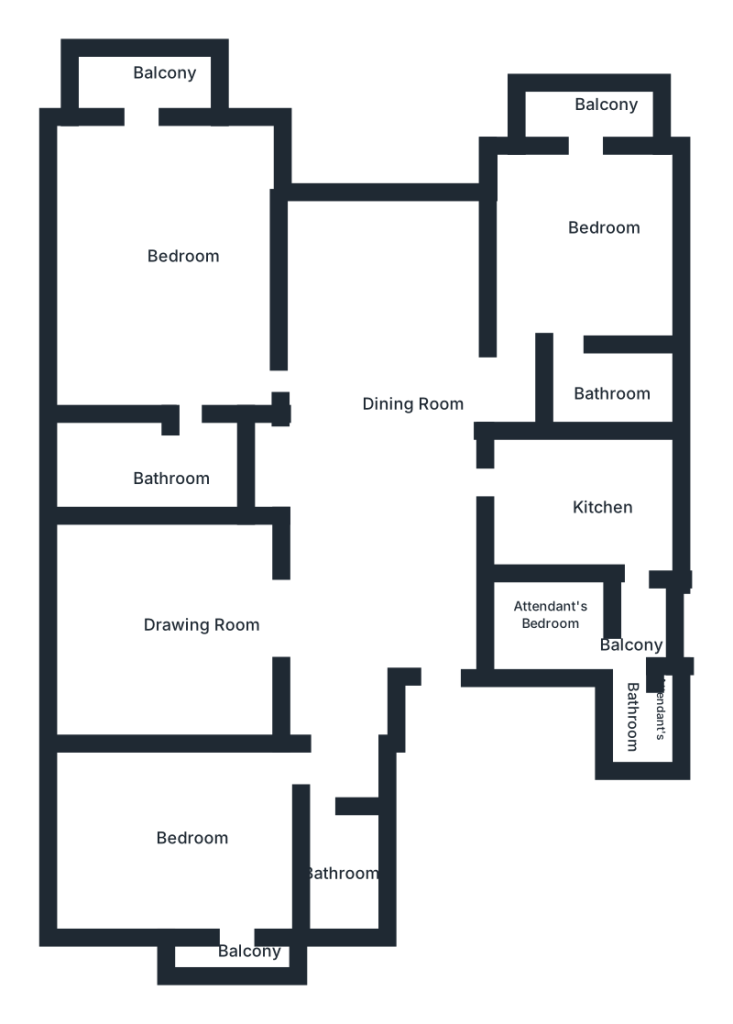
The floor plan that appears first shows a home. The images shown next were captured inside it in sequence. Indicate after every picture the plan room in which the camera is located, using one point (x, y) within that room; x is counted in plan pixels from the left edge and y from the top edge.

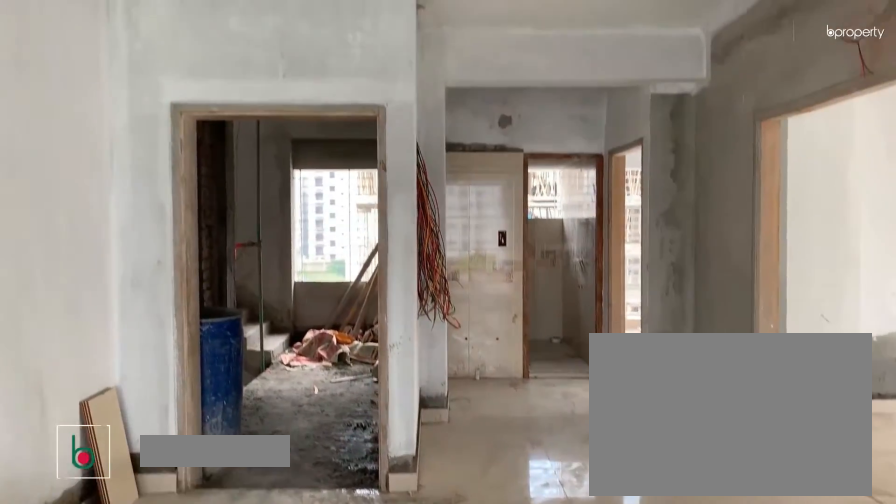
(392, 449)
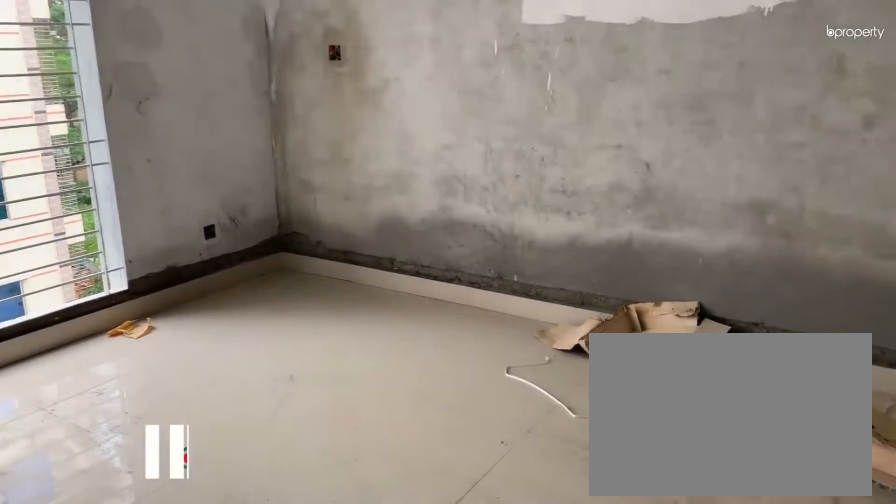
(161, 622)
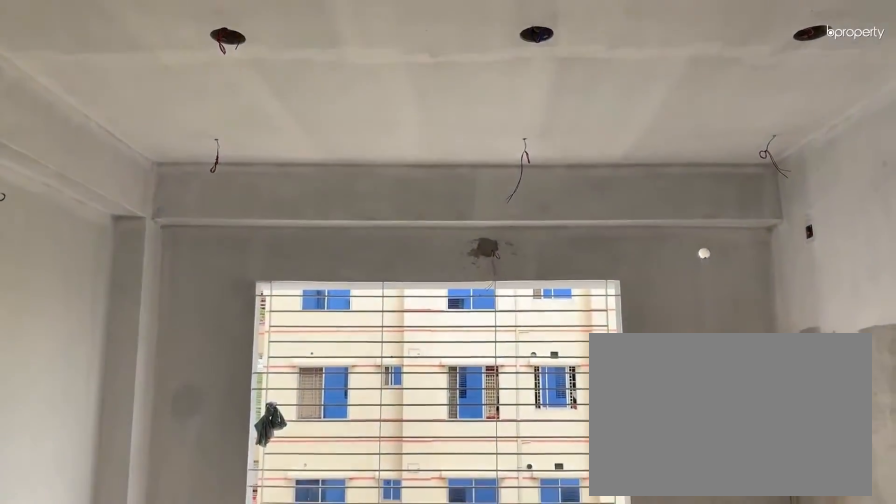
(177, 623)
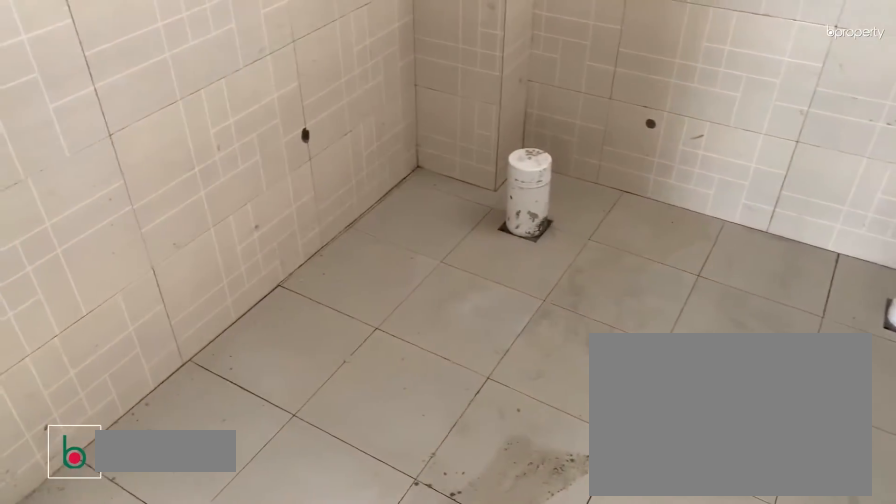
(325, 866)
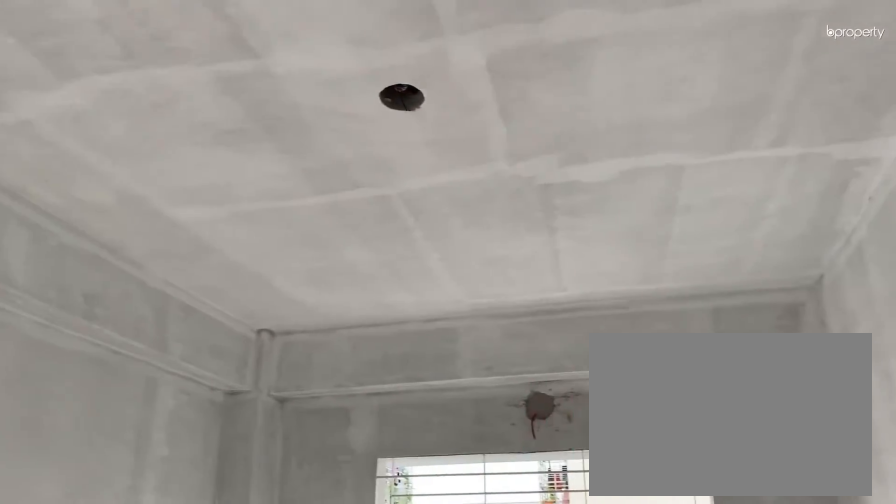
(216, 835)
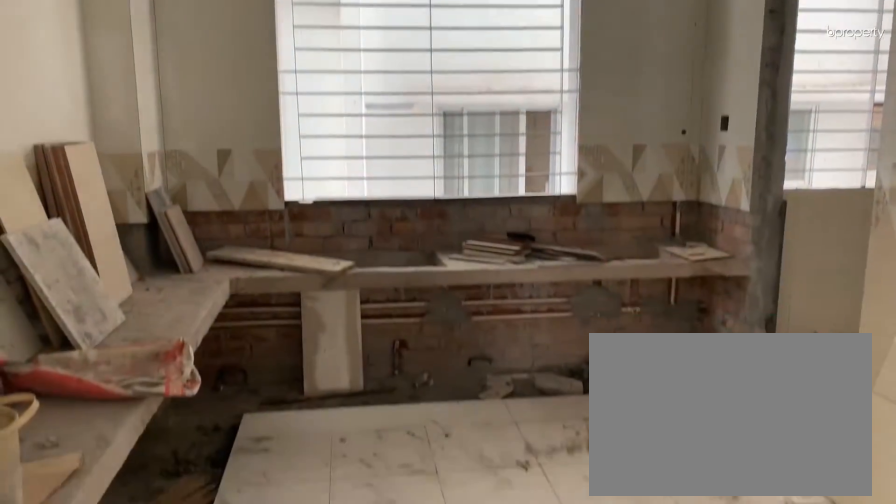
(574, 482)
